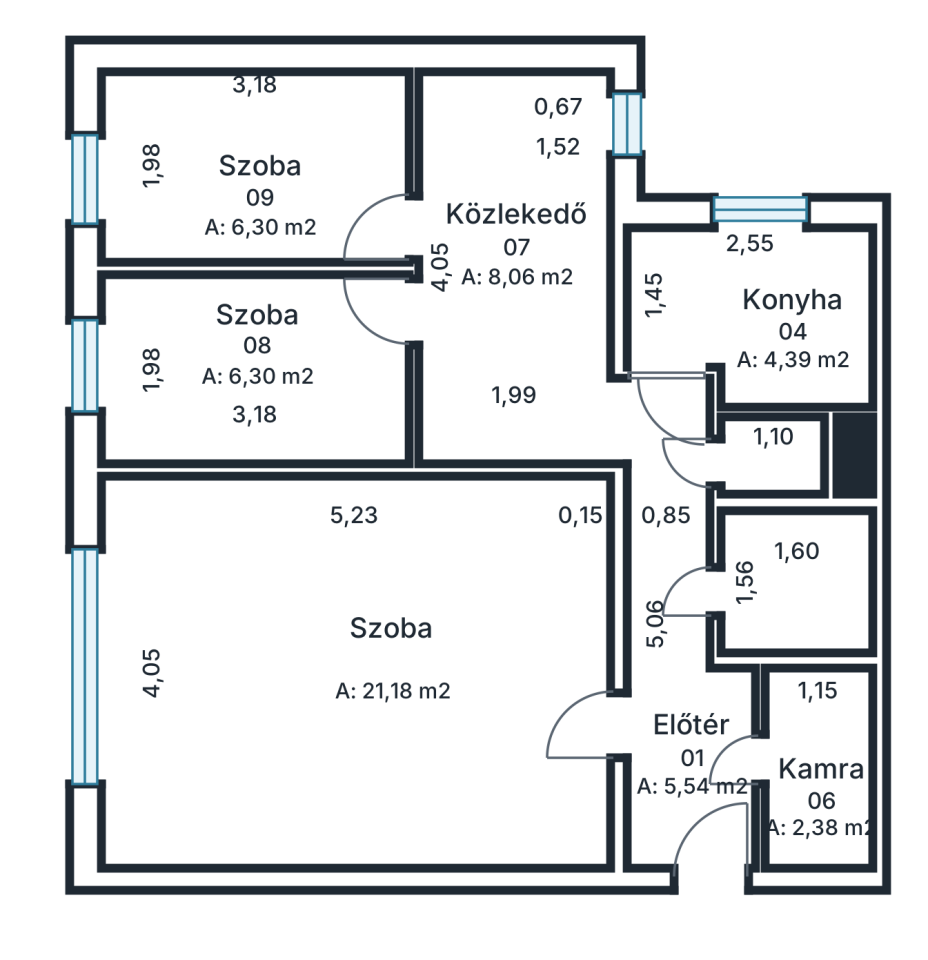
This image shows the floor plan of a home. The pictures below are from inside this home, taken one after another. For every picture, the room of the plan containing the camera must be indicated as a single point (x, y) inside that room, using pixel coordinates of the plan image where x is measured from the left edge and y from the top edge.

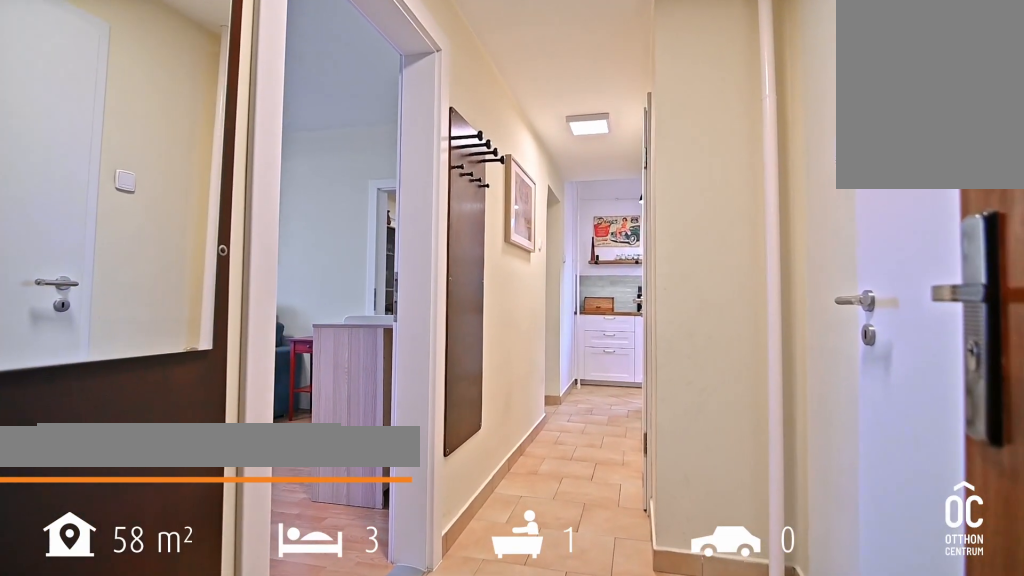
(695, 790)
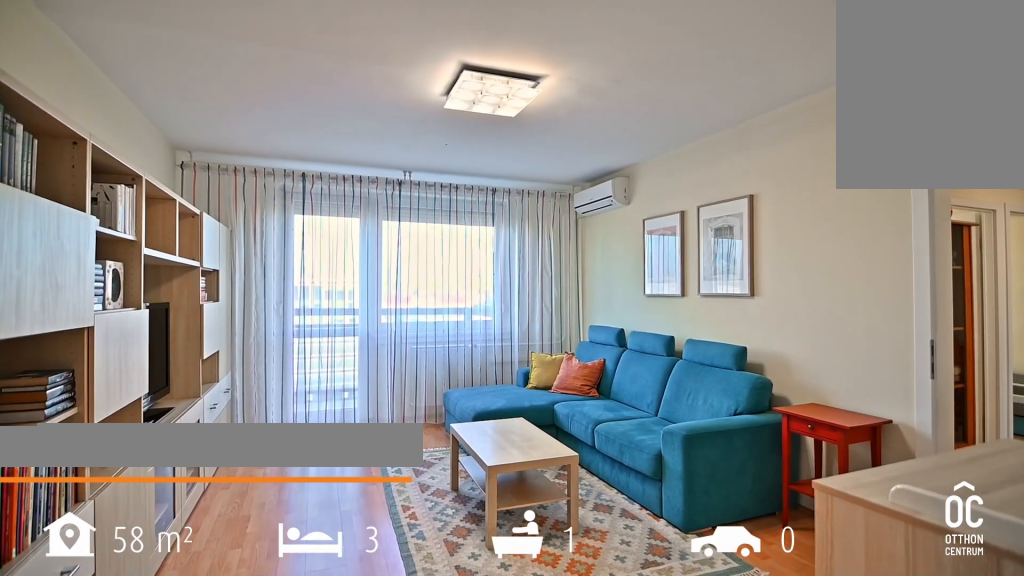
(366, 647)
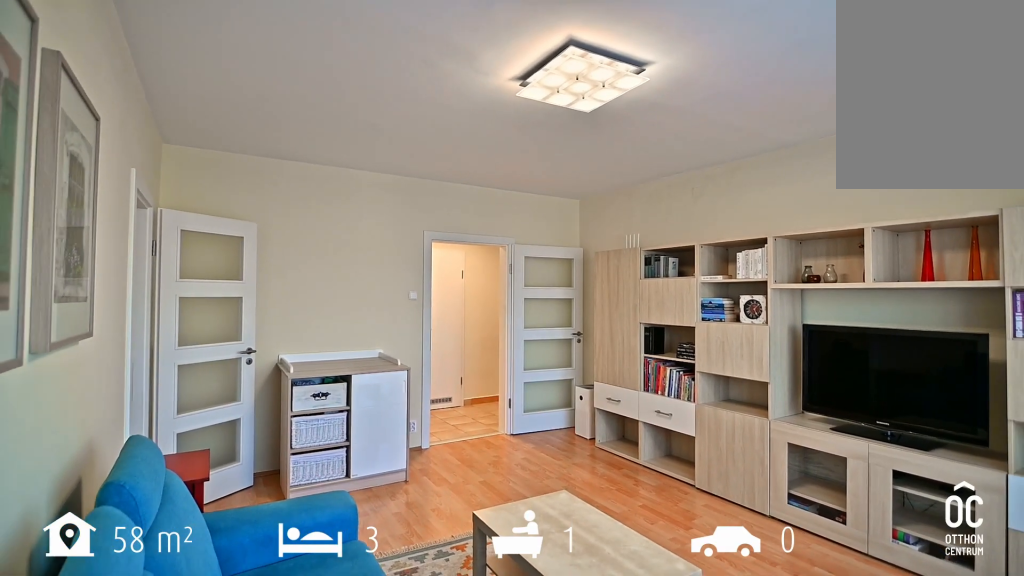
(365, 647)
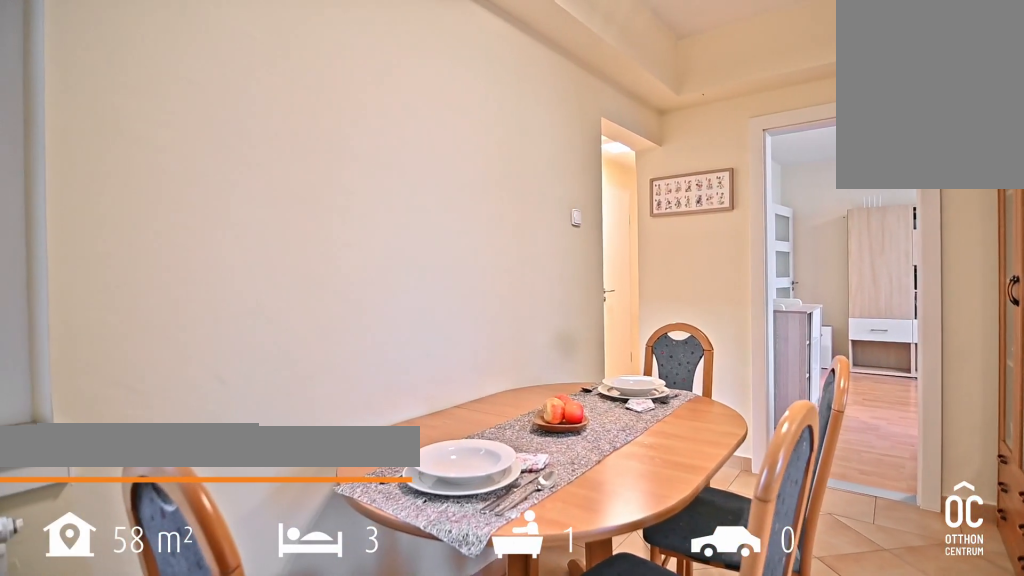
(525, 286)
